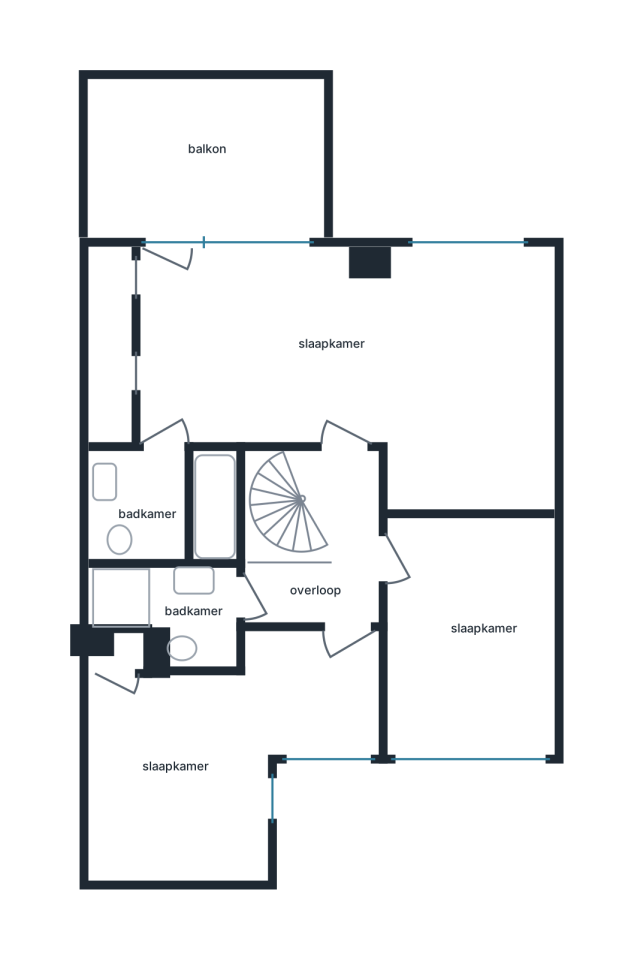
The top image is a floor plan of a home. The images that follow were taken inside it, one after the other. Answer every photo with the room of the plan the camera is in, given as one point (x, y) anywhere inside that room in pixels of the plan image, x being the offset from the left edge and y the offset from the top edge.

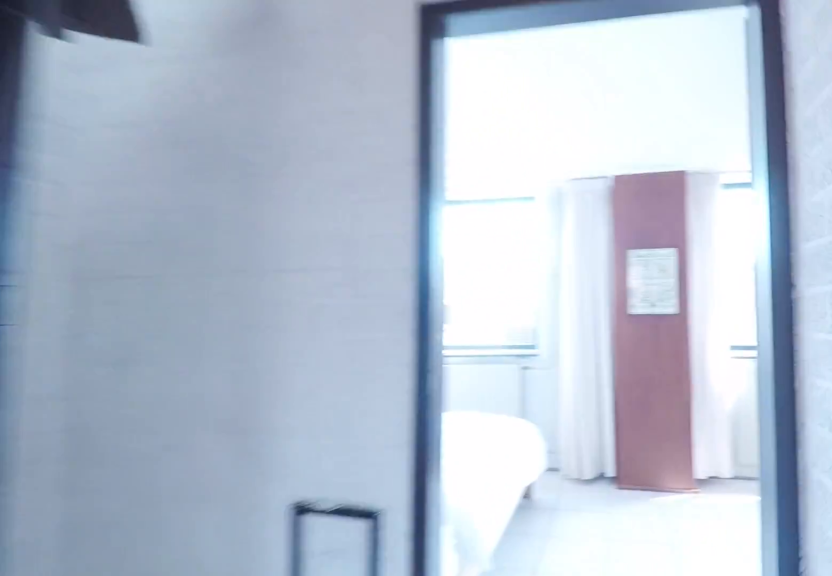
(324, 548)
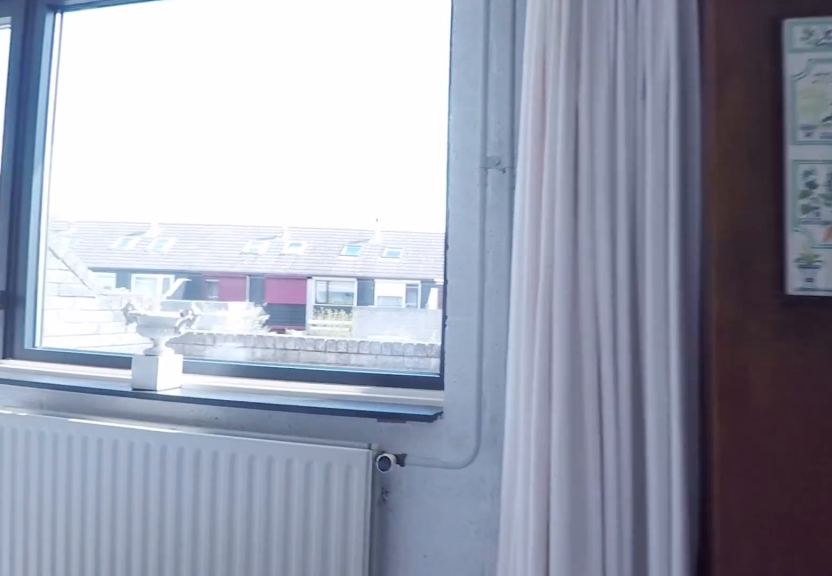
(360, 370)
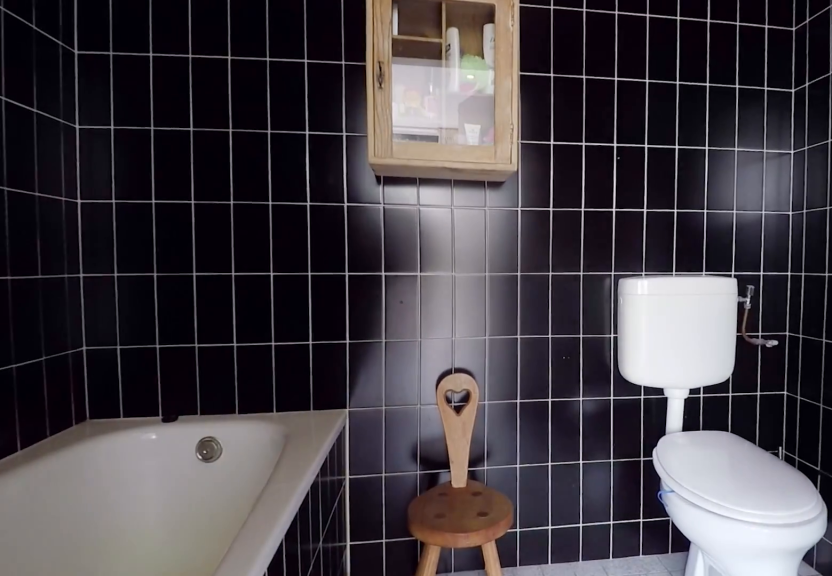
(165, 505)
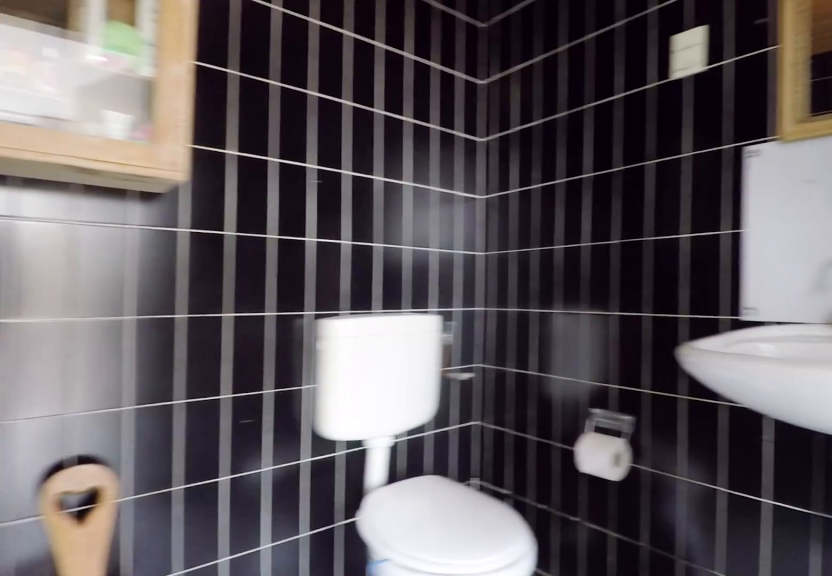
(165, 505)
